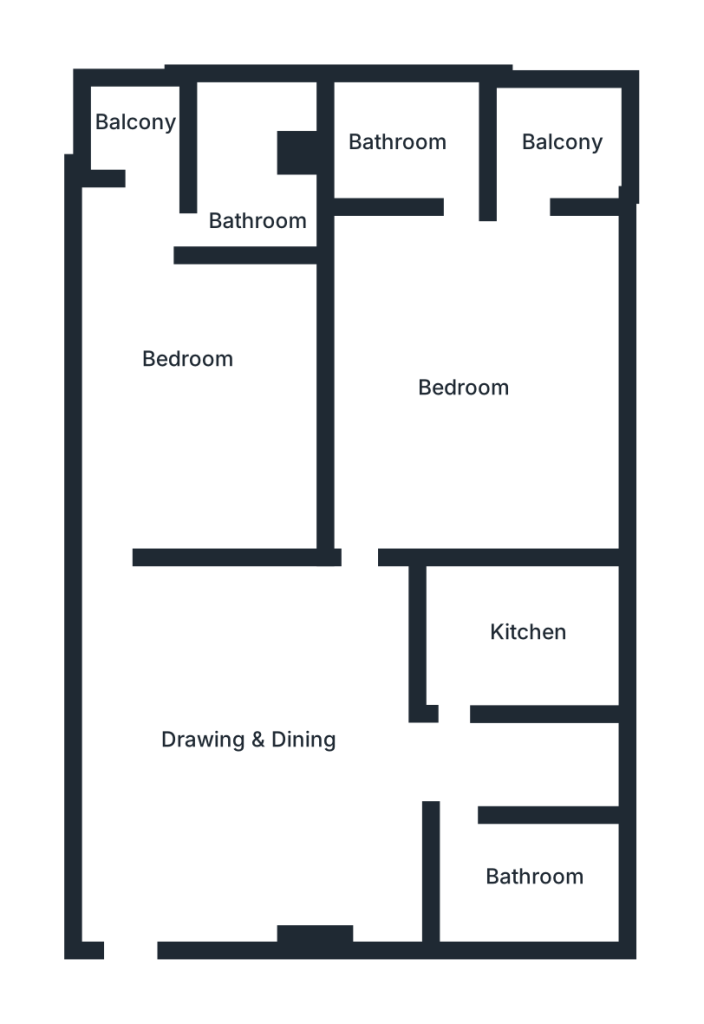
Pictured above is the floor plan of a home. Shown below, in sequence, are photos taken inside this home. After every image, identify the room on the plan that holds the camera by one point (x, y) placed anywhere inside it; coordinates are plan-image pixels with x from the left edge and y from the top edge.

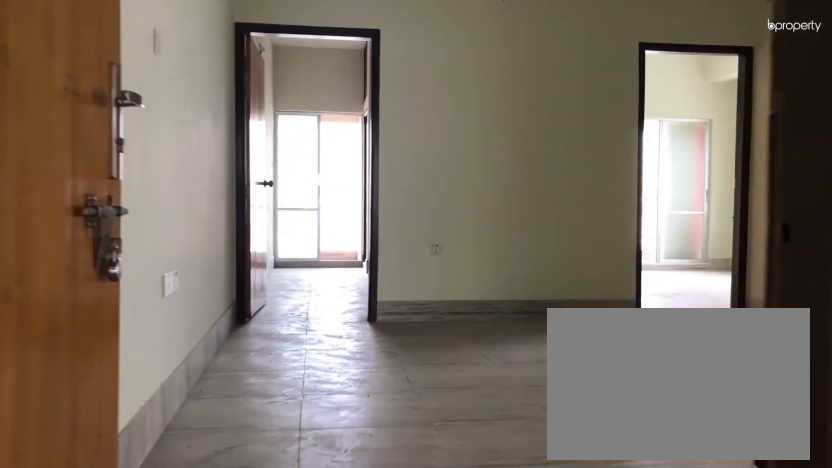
(155, 891)
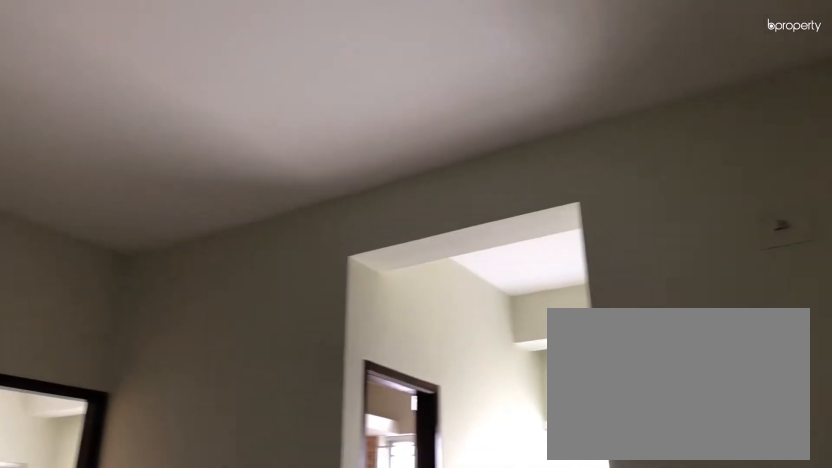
(247, 717)
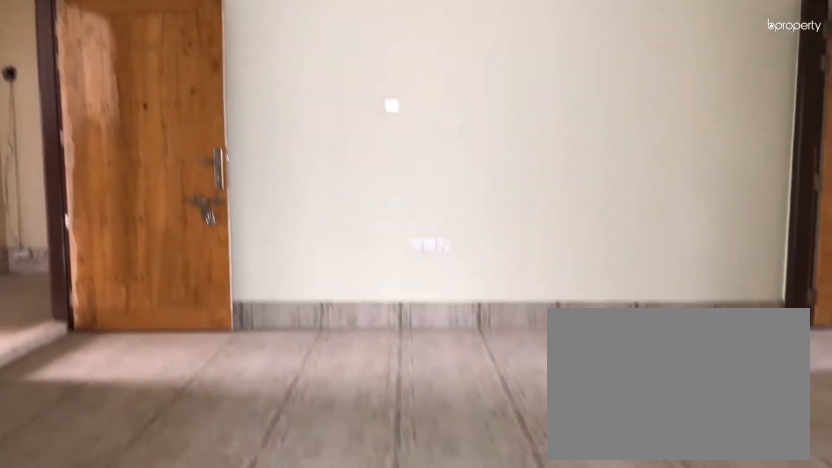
(247, 717)
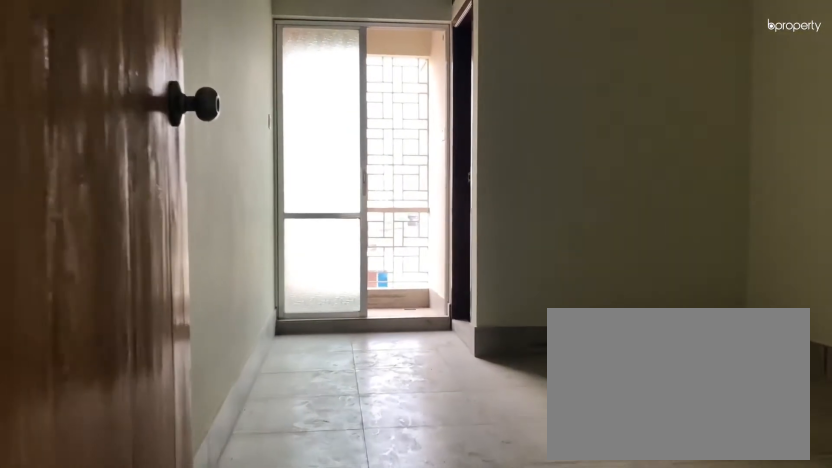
(129, 580)
